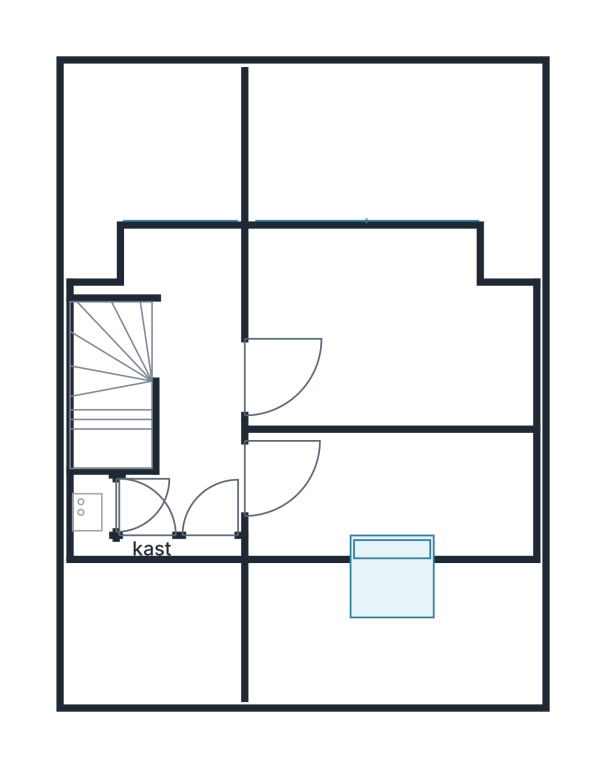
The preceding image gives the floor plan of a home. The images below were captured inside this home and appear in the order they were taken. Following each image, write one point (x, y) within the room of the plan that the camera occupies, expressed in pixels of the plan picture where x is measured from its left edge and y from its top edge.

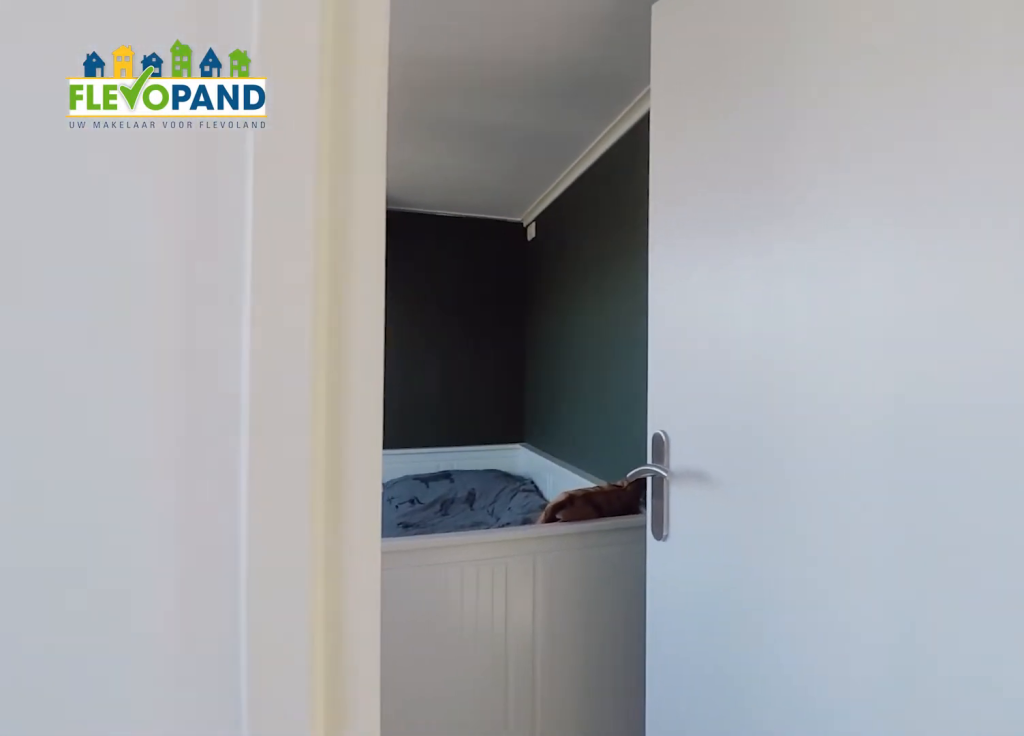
(185, 260)
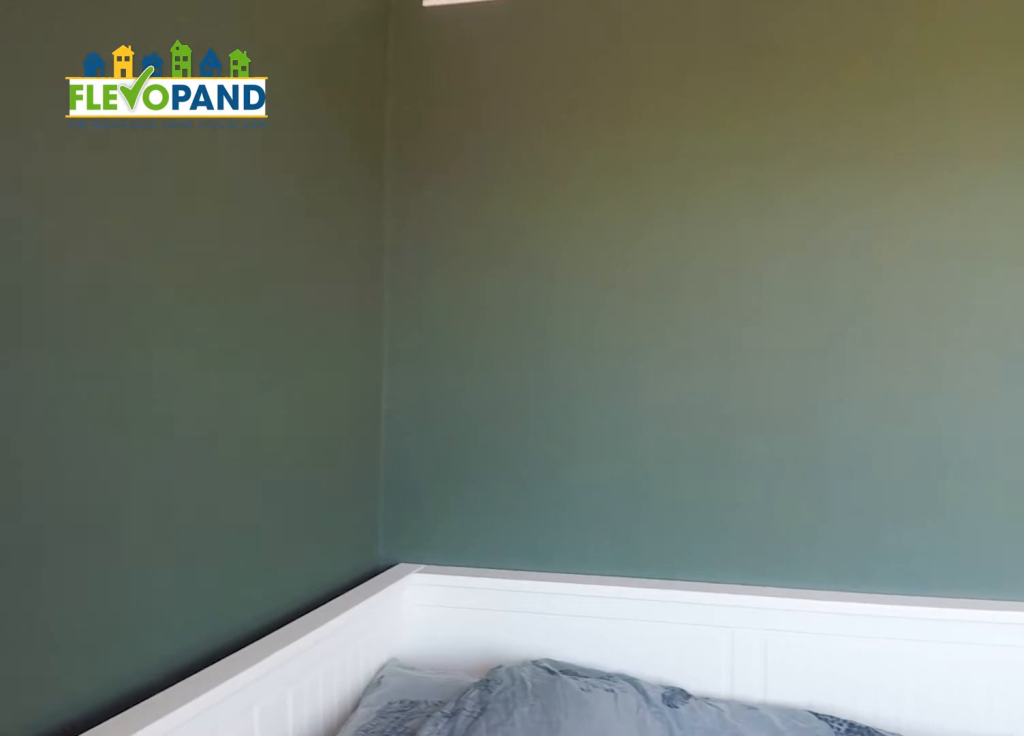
(303, 282)
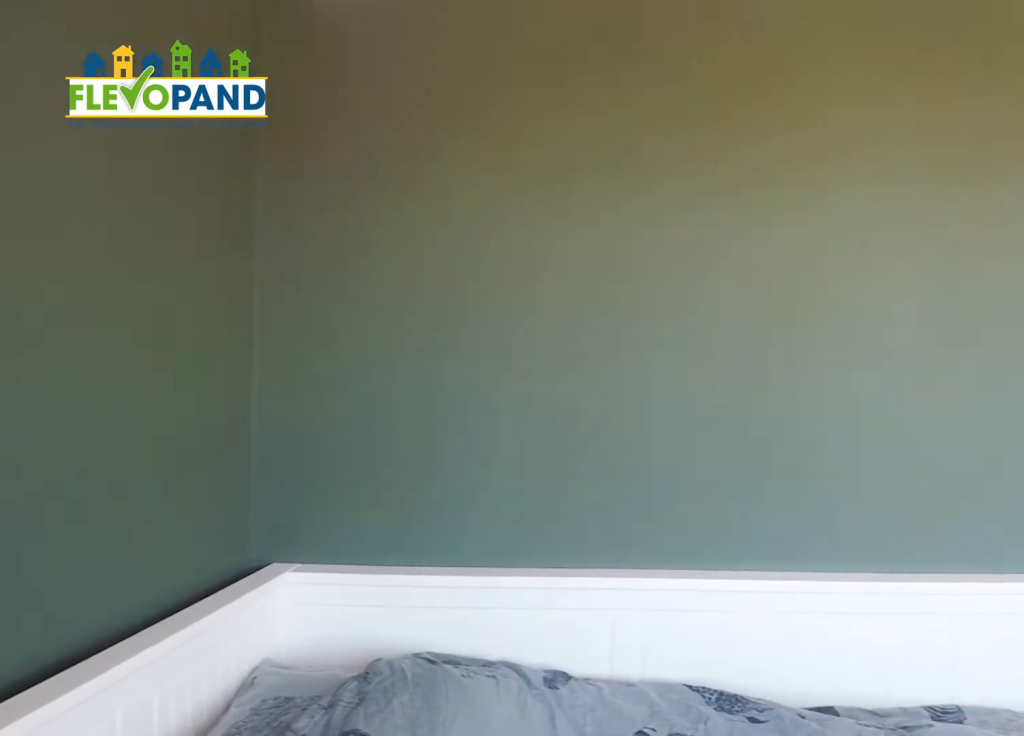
(303, 282)
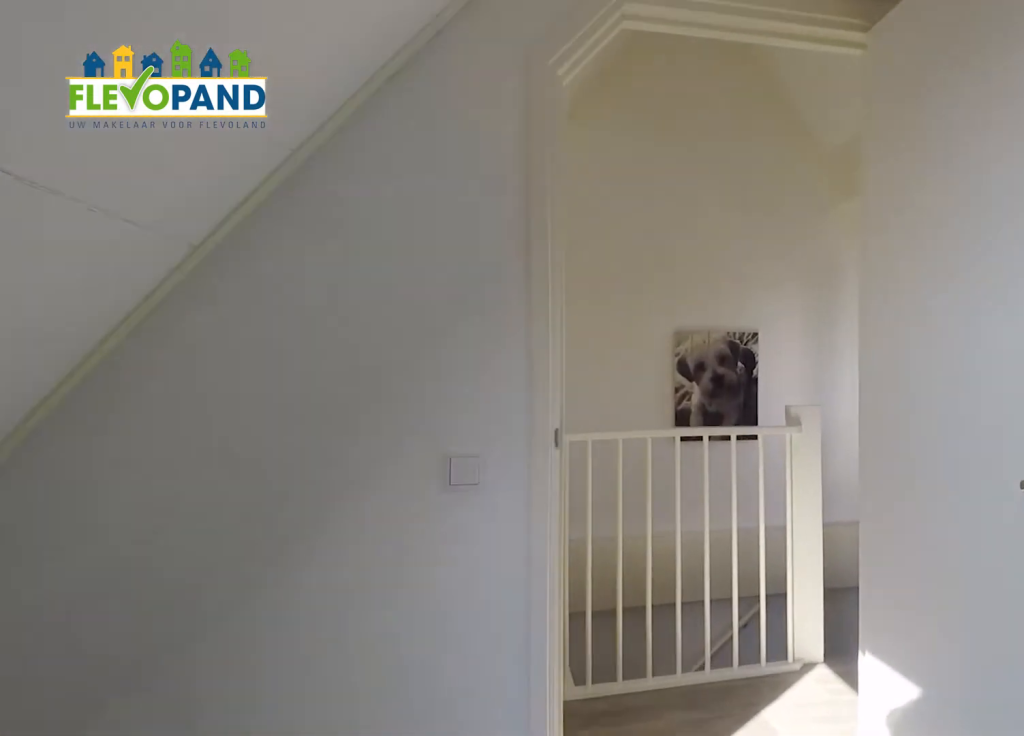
(393, 506)
